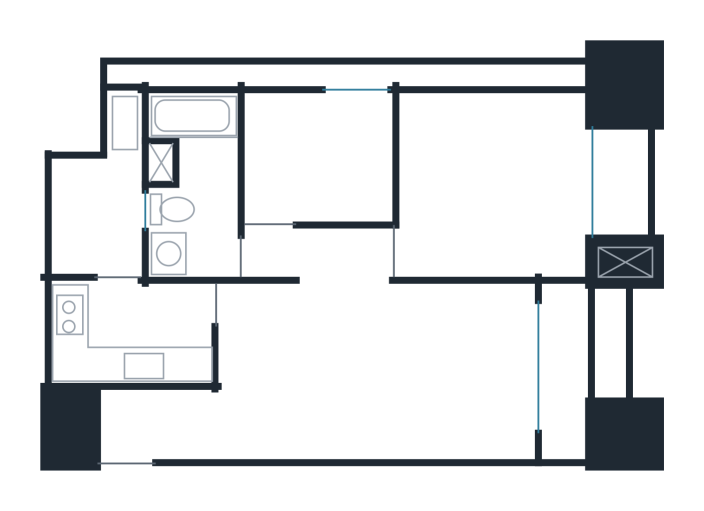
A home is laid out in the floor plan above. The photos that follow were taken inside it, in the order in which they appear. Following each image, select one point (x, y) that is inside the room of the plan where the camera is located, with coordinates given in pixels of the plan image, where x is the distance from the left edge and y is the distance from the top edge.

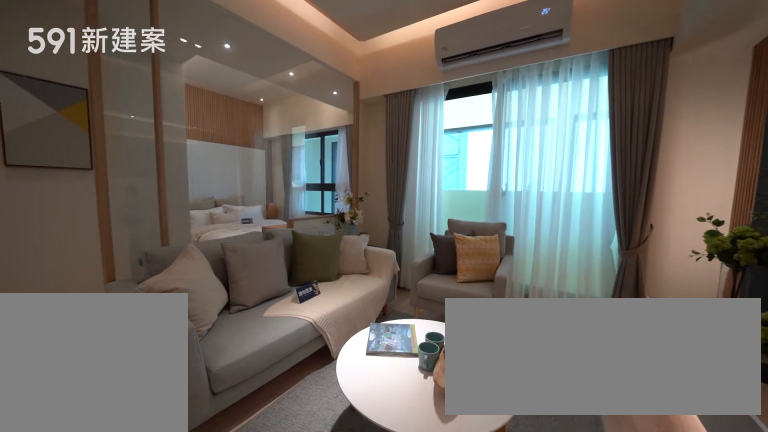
(485, 370)
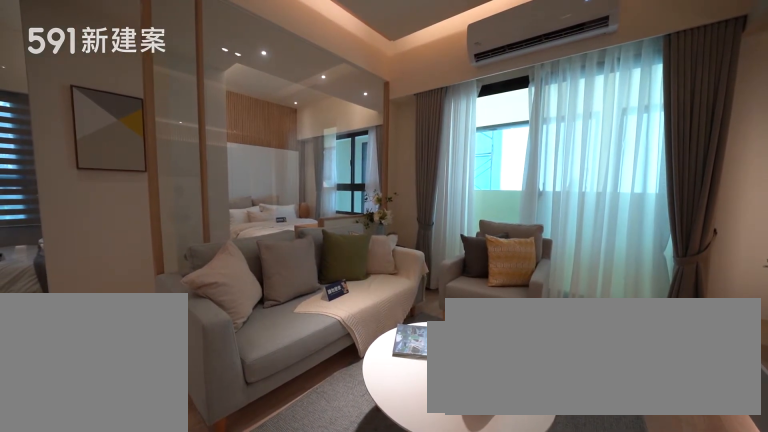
(485, 370)
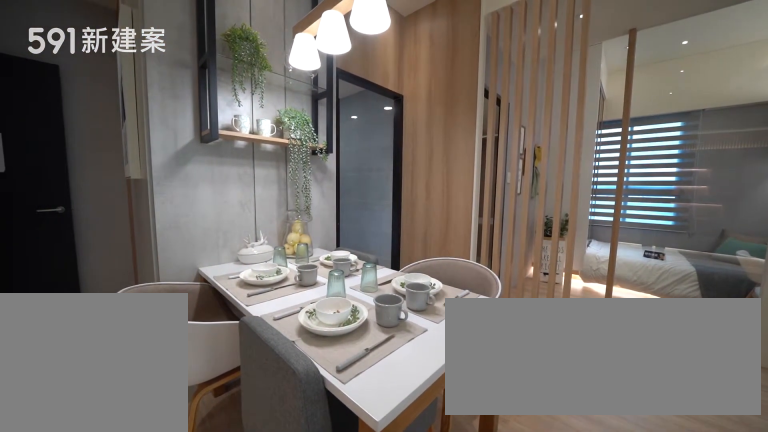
(270, 352)
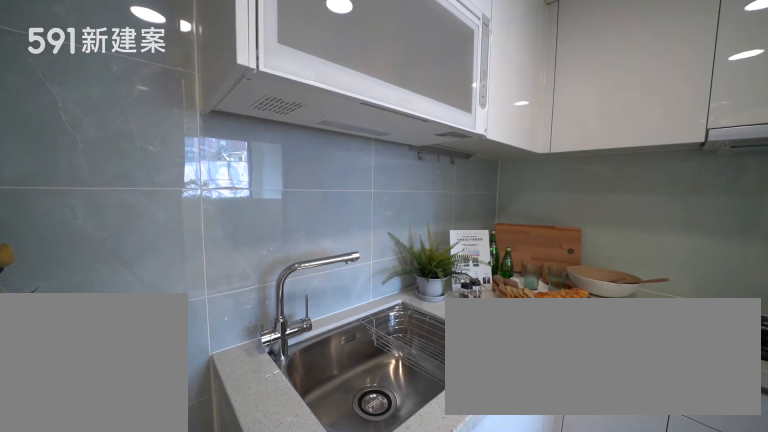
(130, 330)
